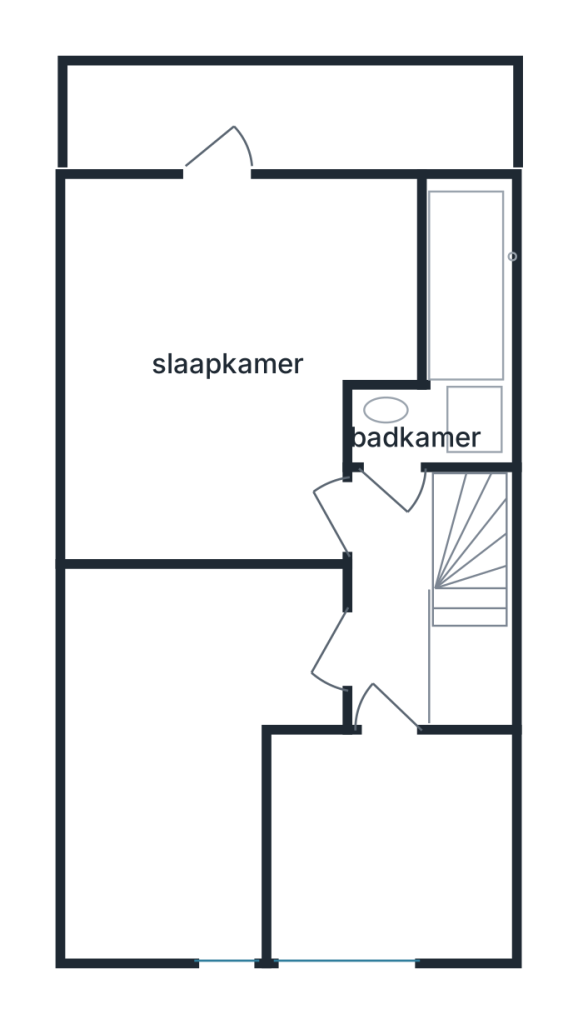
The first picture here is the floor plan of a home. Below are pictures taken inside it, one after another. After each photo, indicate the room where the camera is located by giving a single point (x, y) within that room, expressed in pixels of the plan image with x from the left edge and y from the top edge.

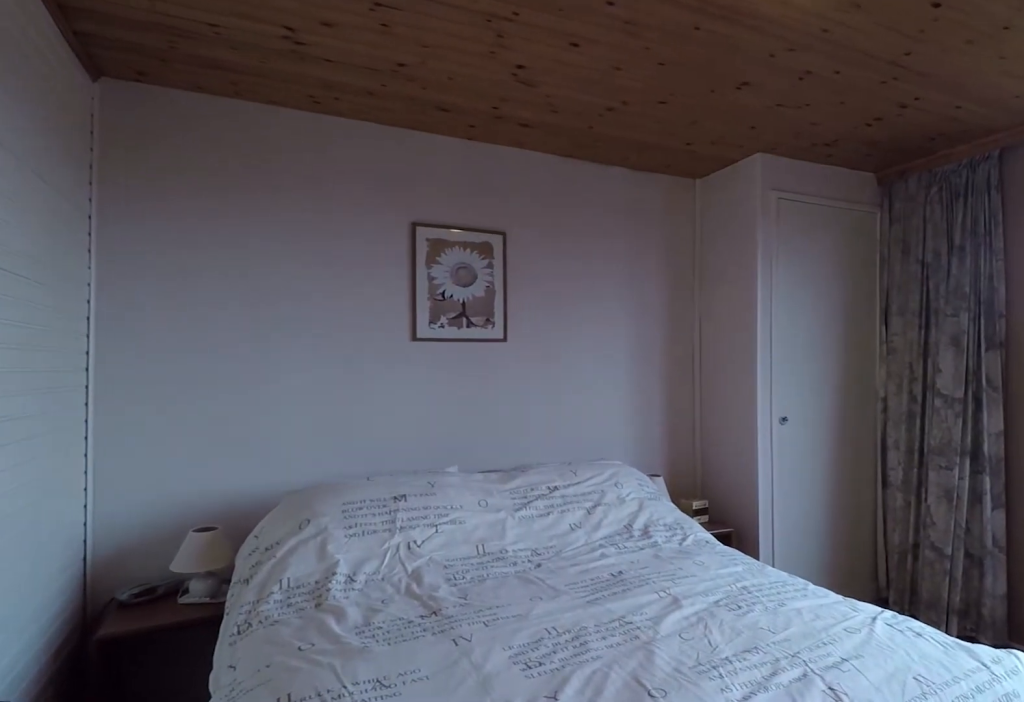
(72, 374)
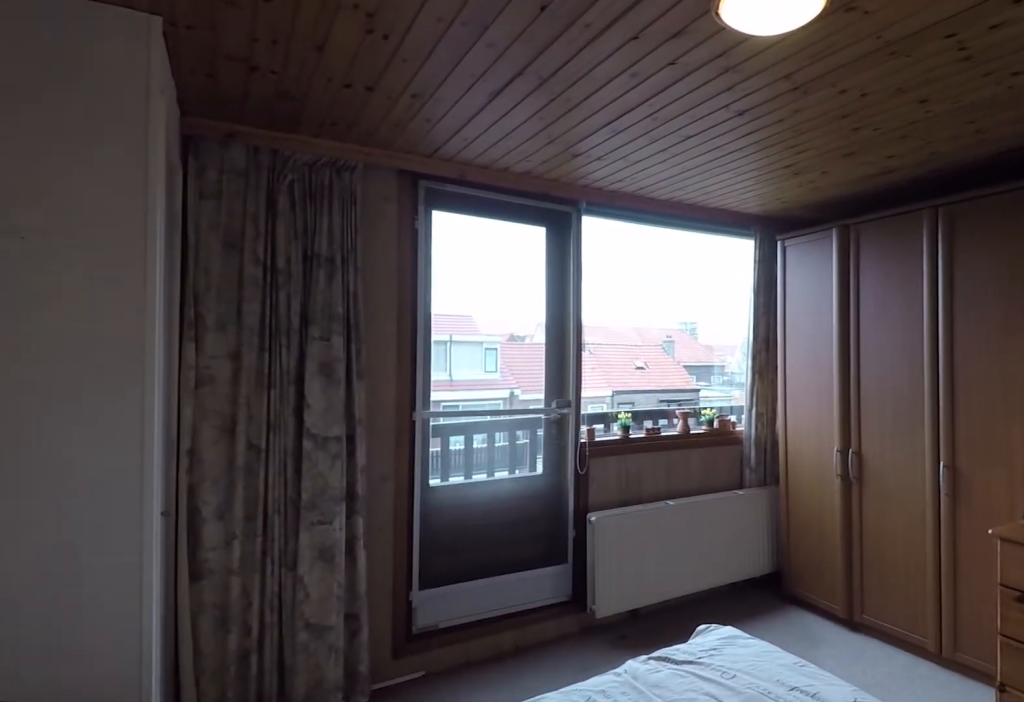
(72, 374)
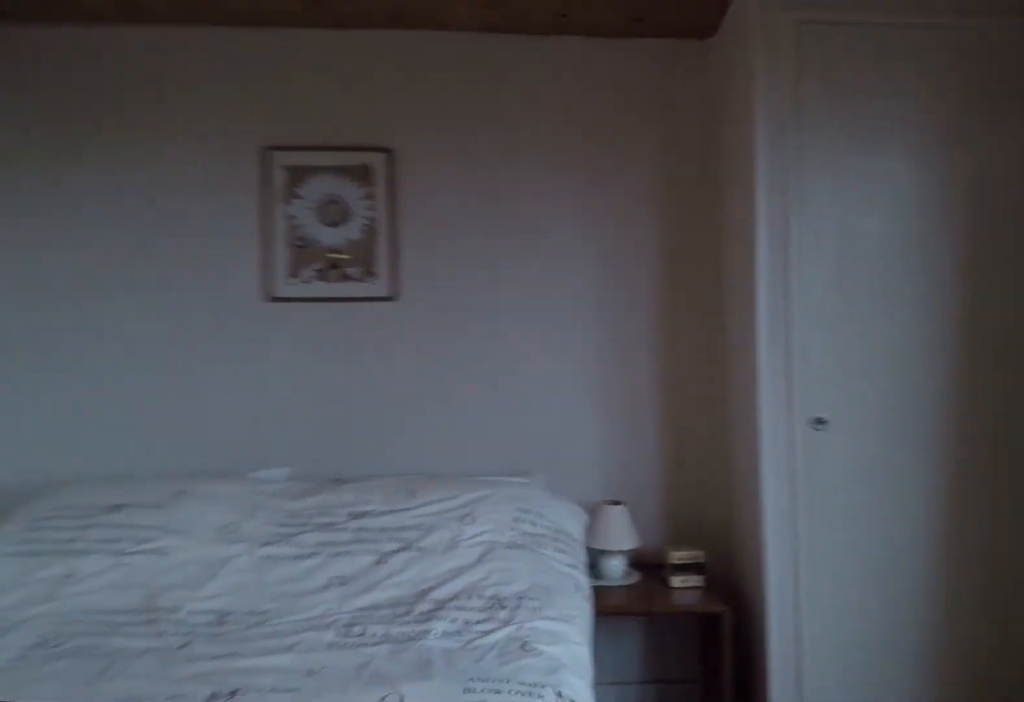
(72, 374)
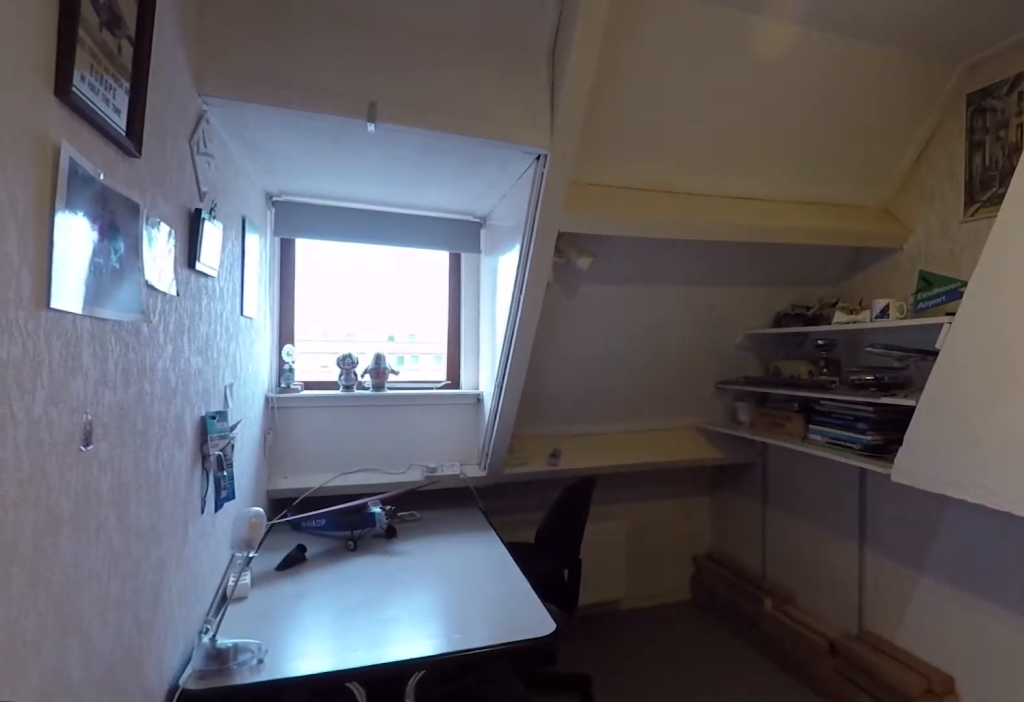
(190, 732)
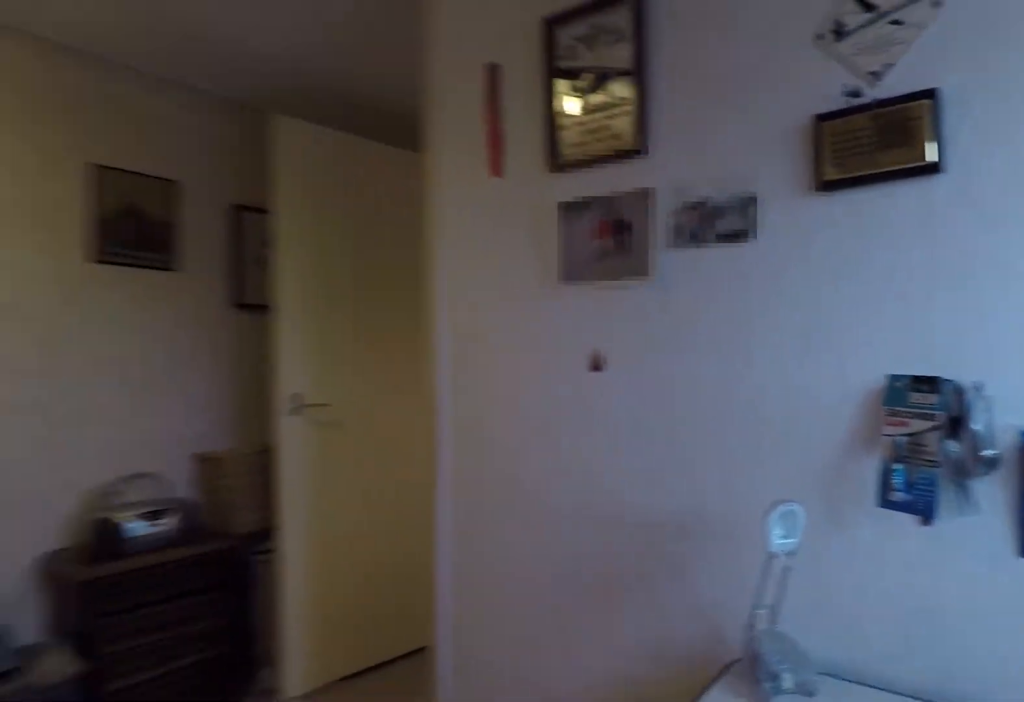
(190, 732)
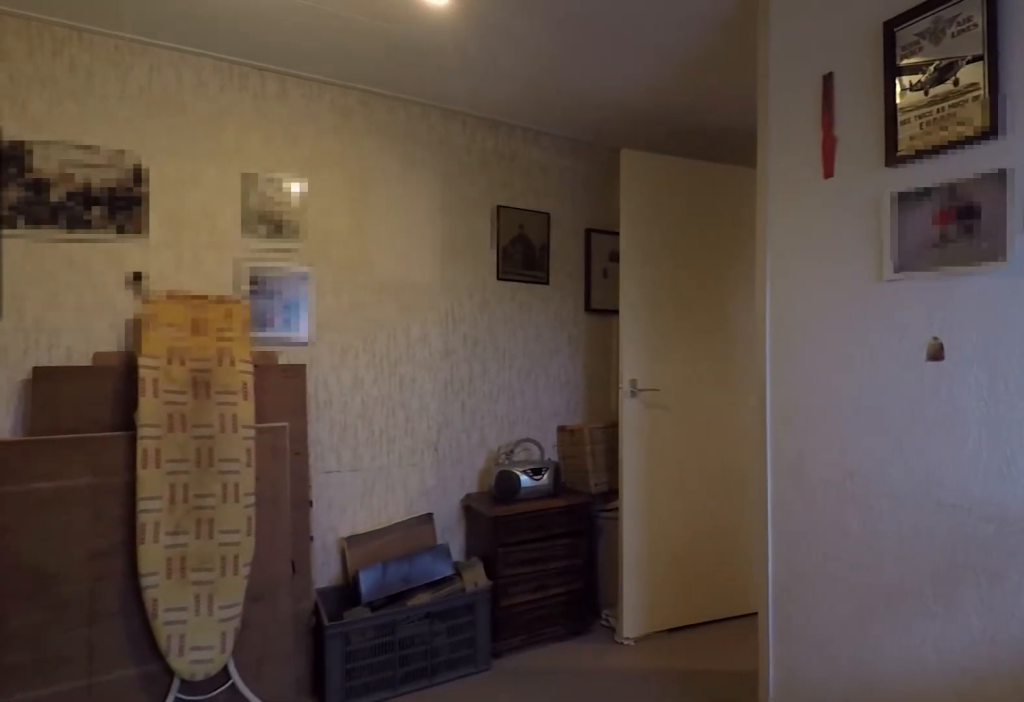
(190, 732)
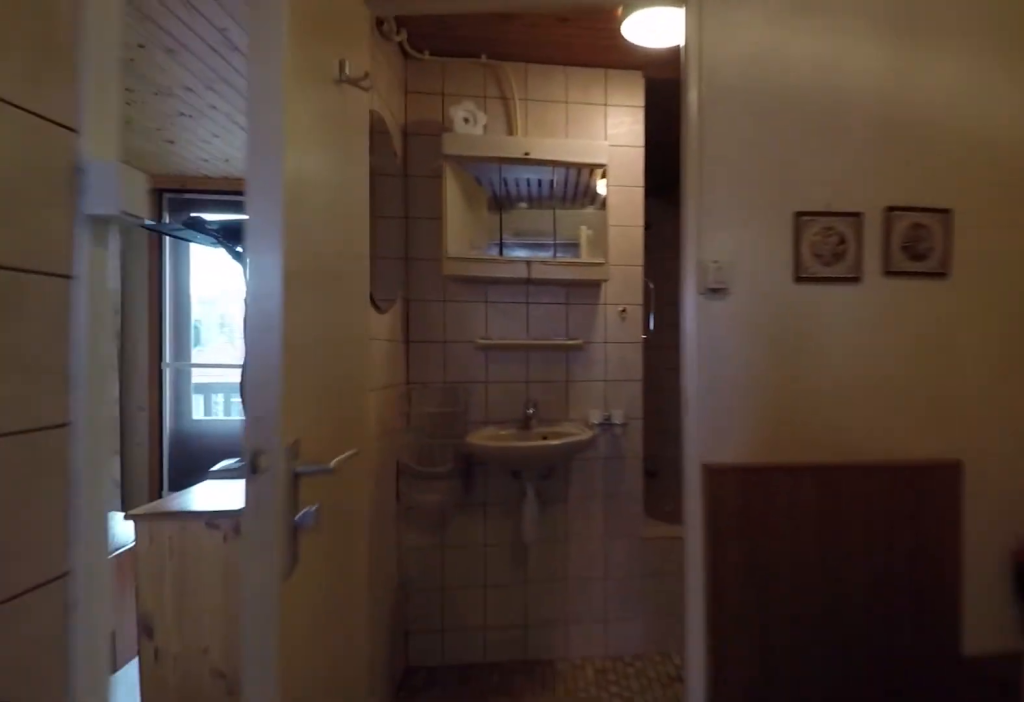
(390, 595)
